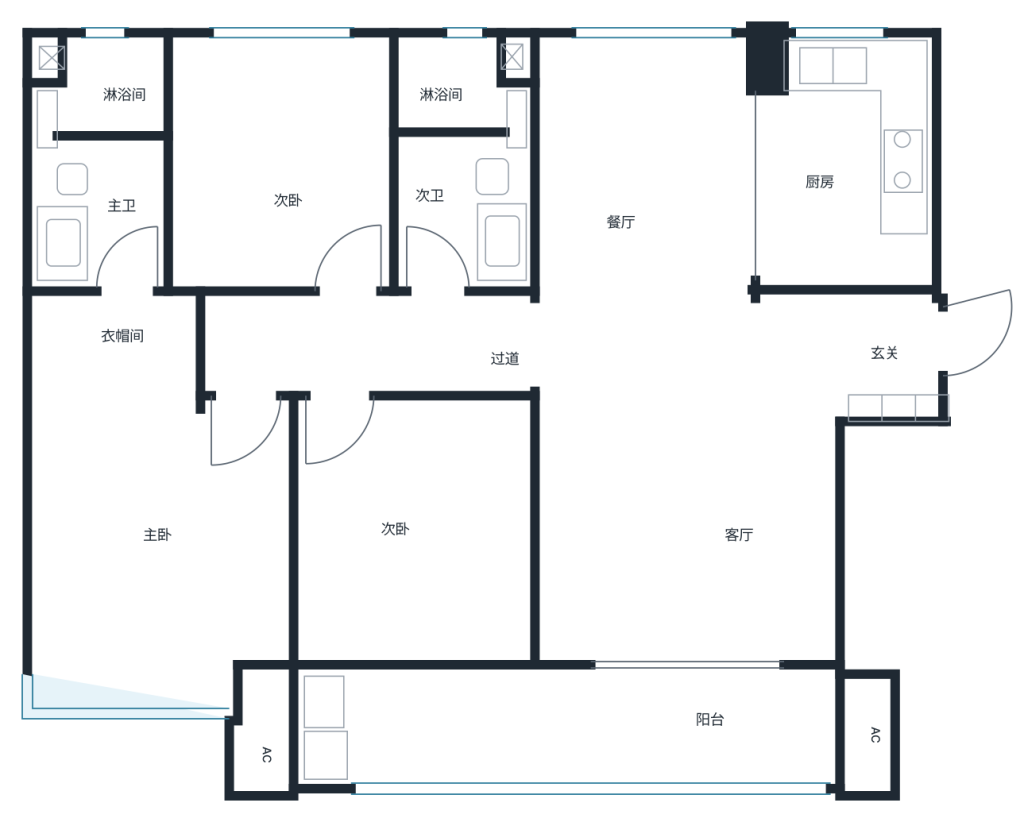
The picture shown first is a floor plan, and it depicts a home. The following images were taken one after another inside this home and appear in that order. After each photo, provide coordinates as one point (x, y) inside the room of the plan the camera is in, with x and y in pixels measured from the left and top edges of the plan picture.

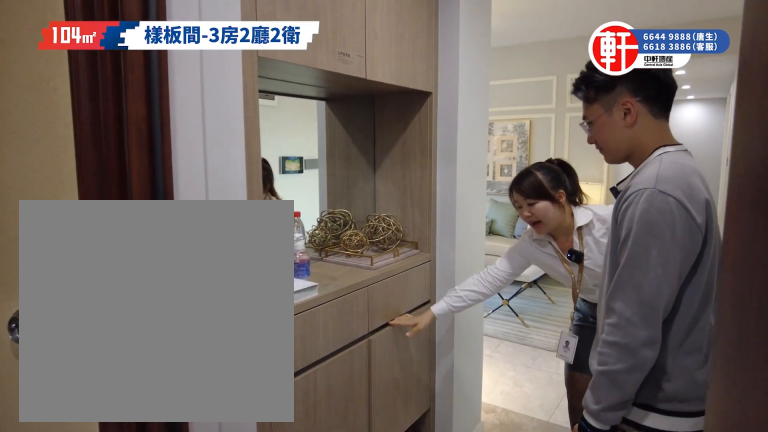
(887, 360)
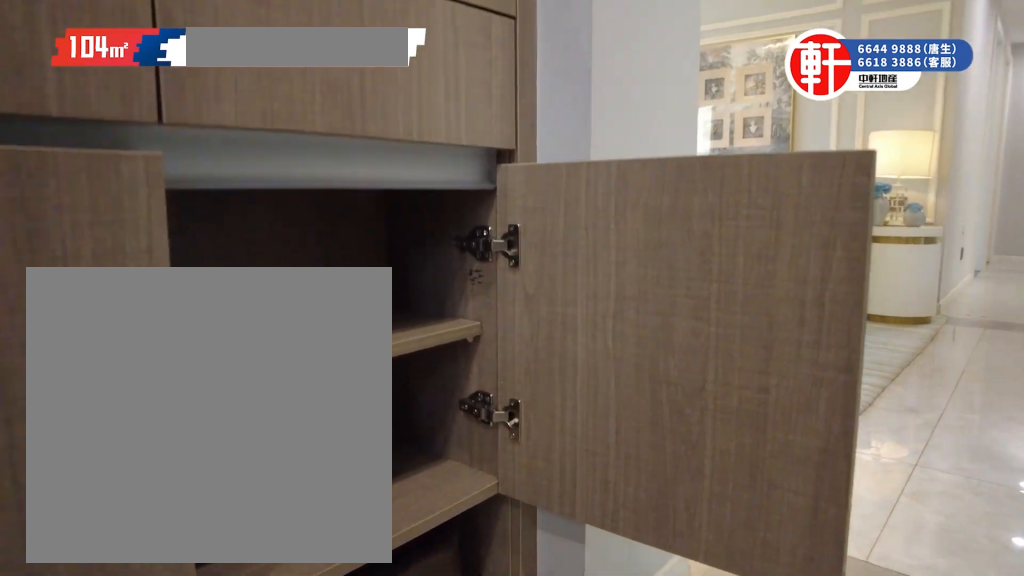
(887, 360)
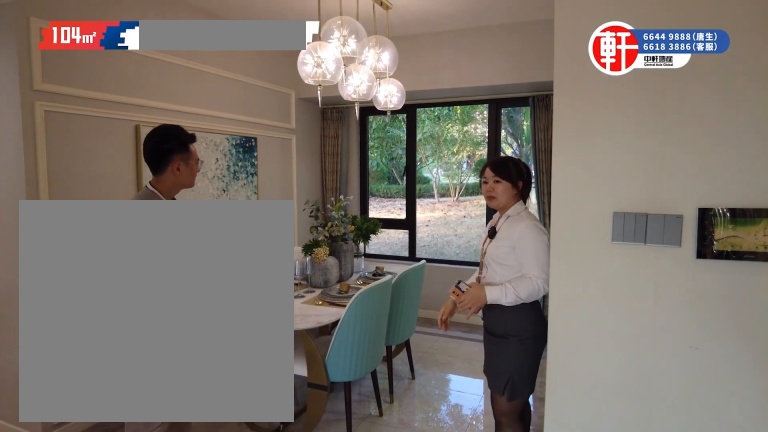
(642, 378)
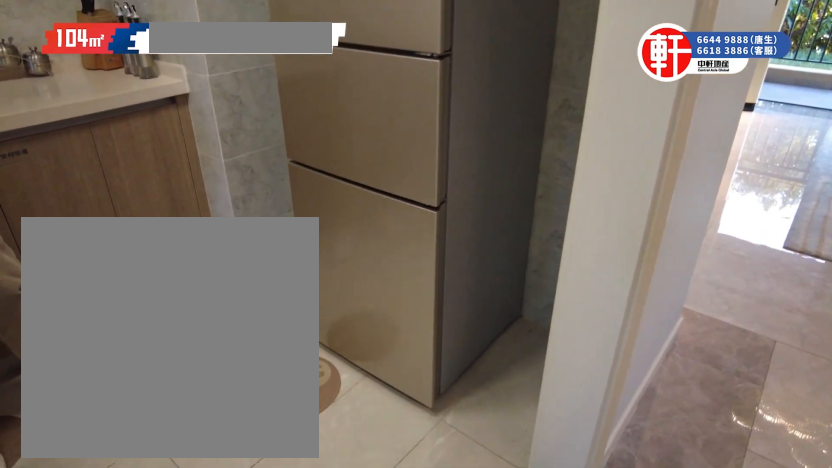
(854, 195)
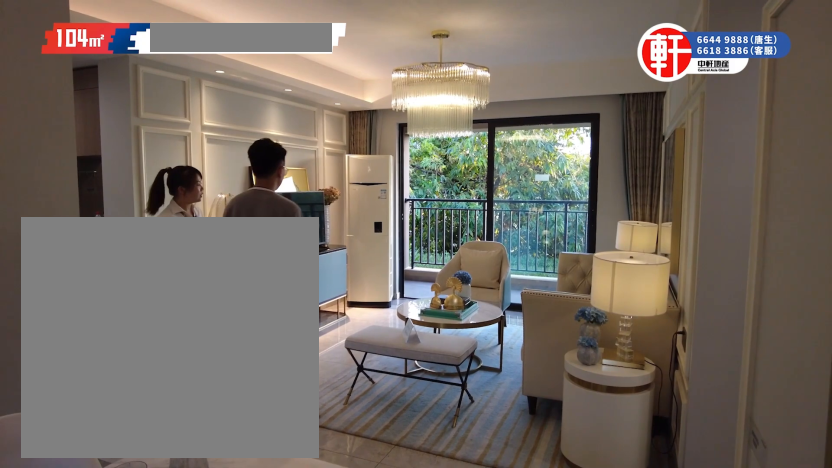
(655, 387)
